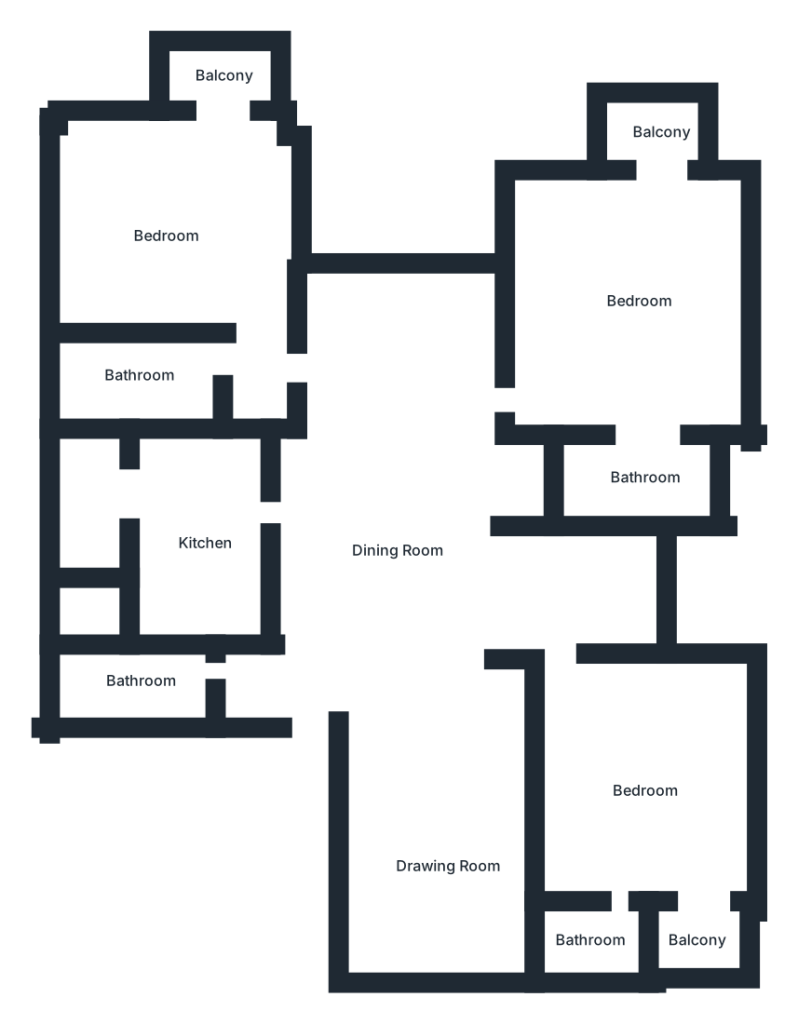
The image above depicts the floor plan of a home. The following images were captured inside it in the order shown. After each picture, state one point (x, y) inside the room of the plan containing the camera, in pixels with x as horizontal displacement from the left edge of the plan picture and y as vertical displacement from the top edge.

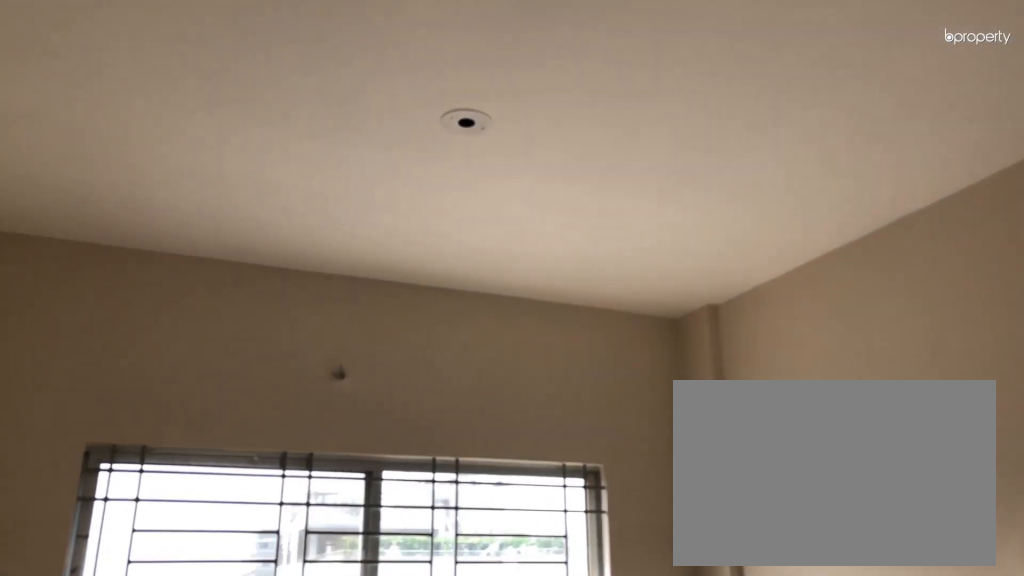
(453, 893)
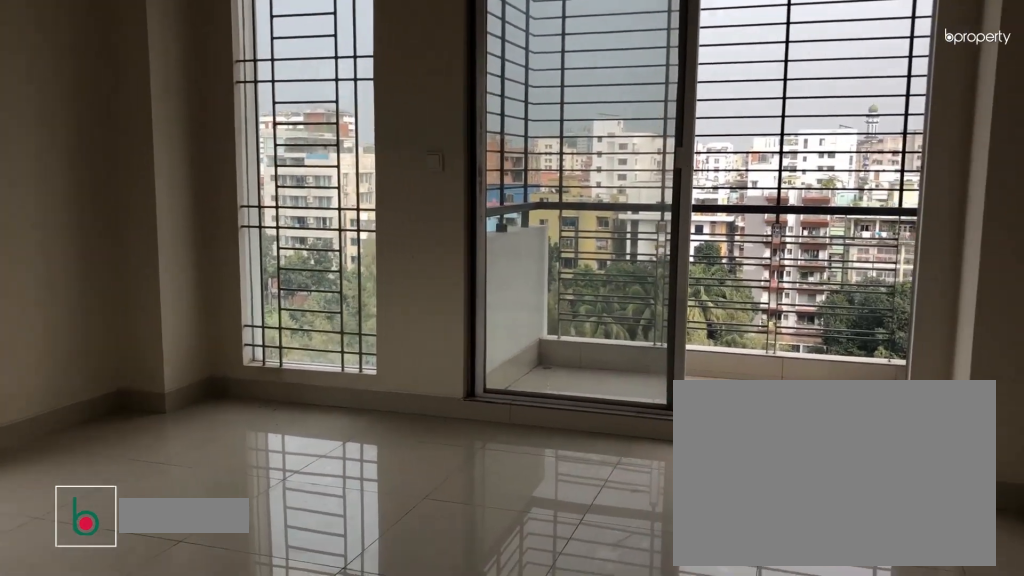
(181, 246)
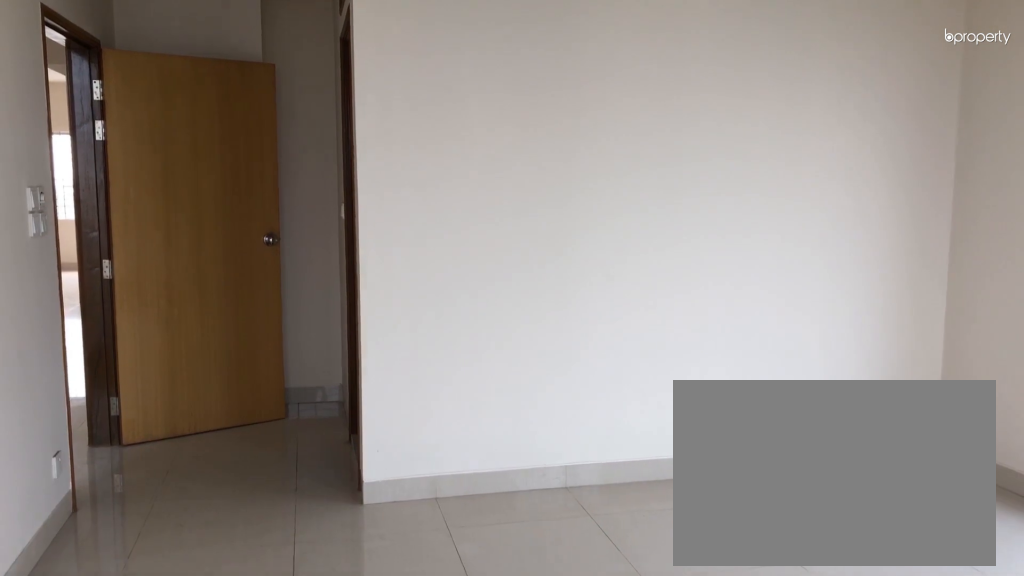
(180, 246)
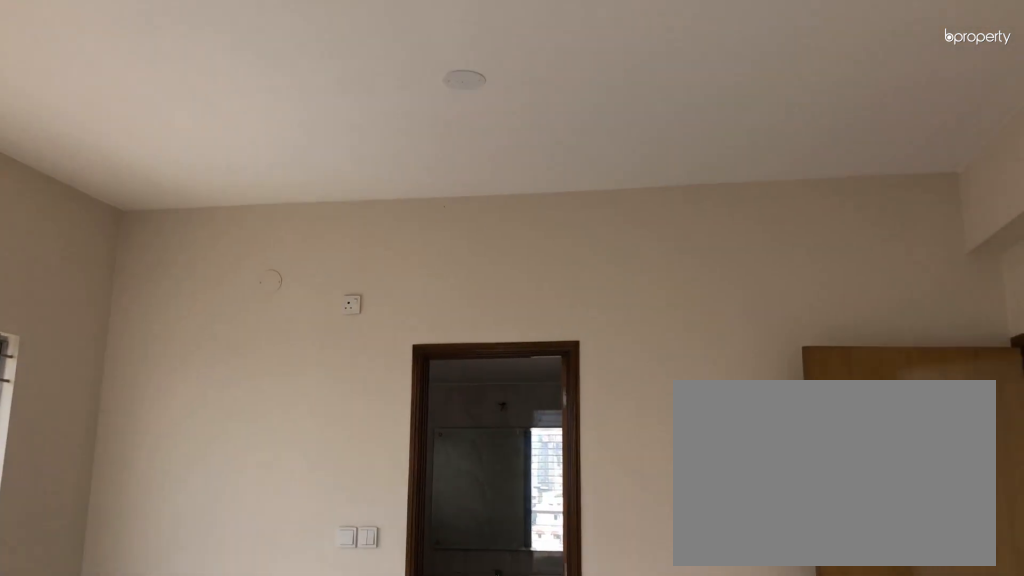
(640, 296)
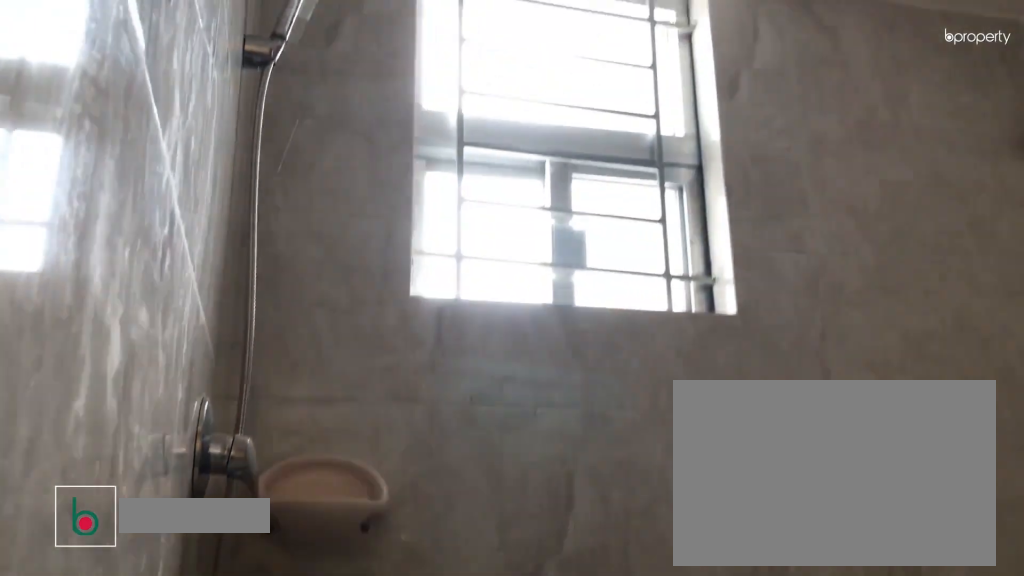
(654, 478)
